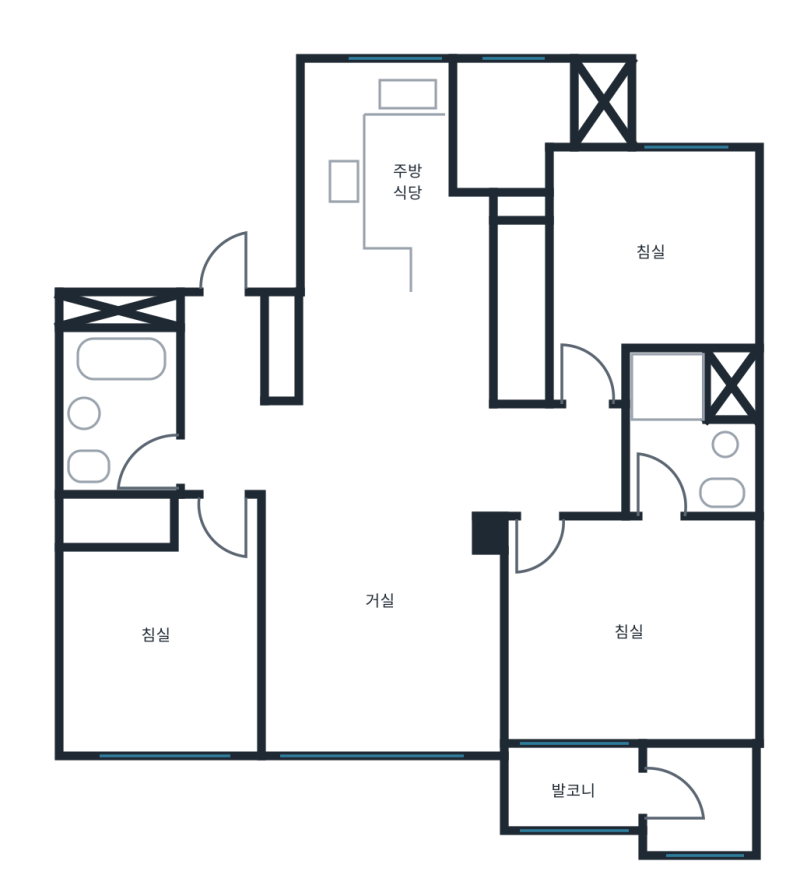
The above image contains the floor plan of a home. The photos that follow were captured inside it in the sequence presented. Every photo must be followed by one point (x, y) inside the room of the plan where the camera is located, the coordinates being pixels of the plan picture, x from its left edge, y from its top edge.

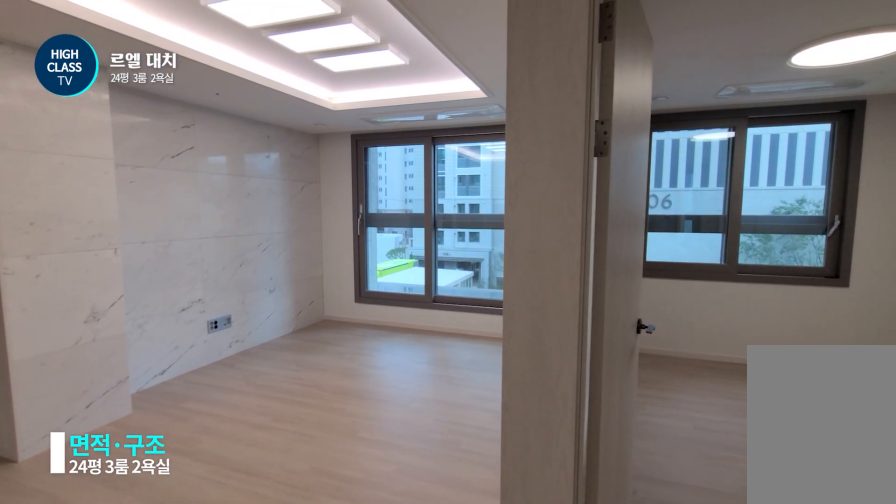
(244, 449)
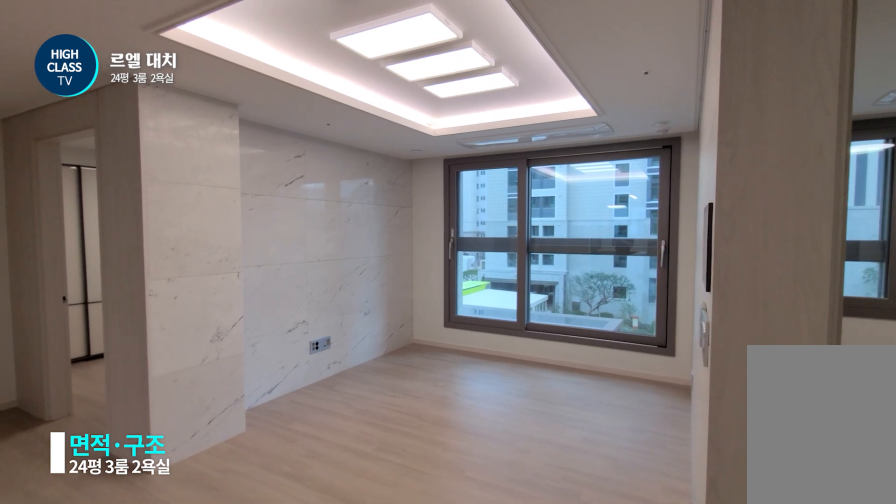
(244, 449)
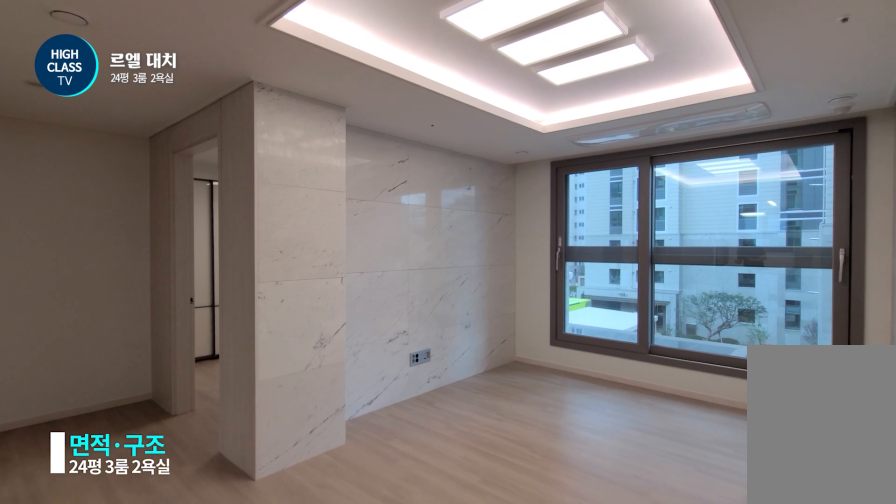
(381, 578)
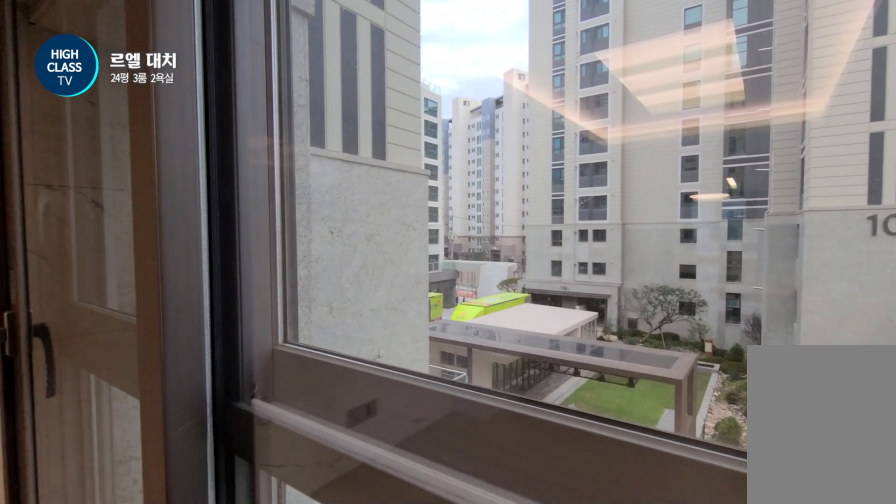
(381, 578)
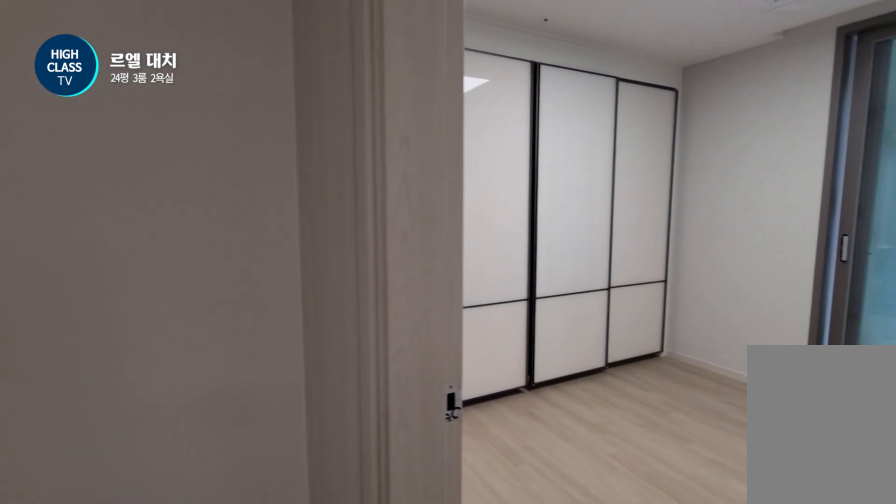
(563, 462)
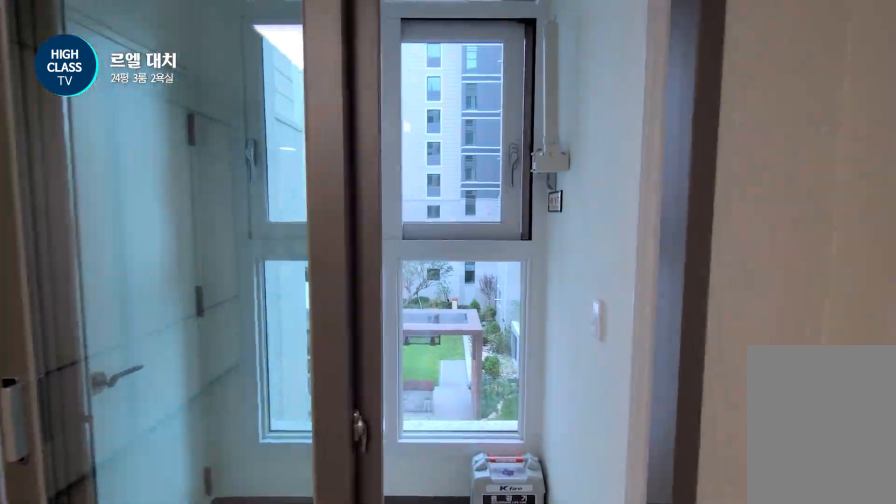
(619, 664)
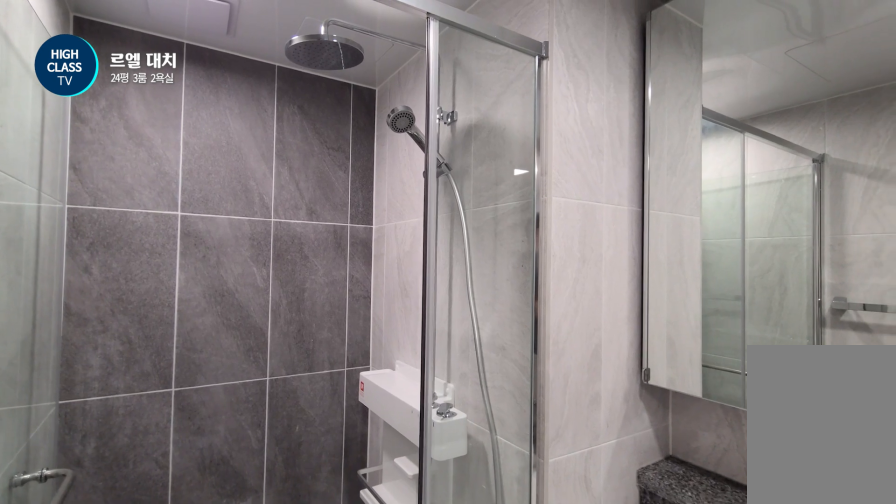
(690, 436)
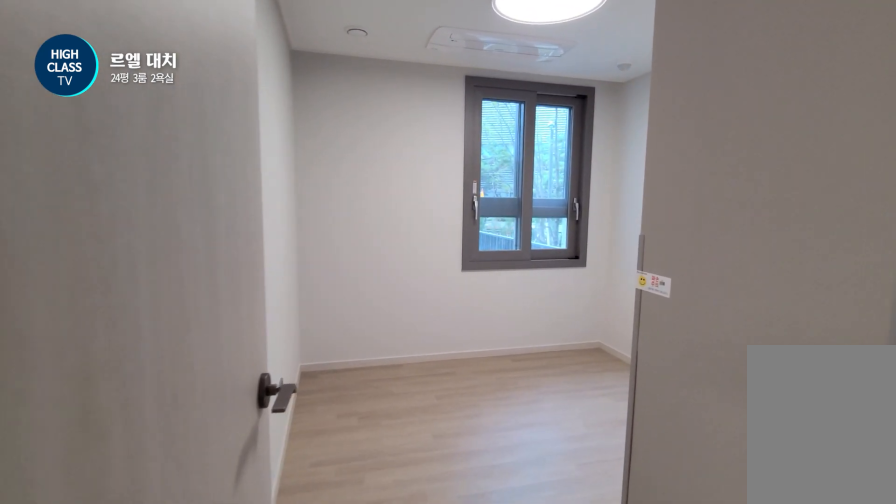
(563, 463)
